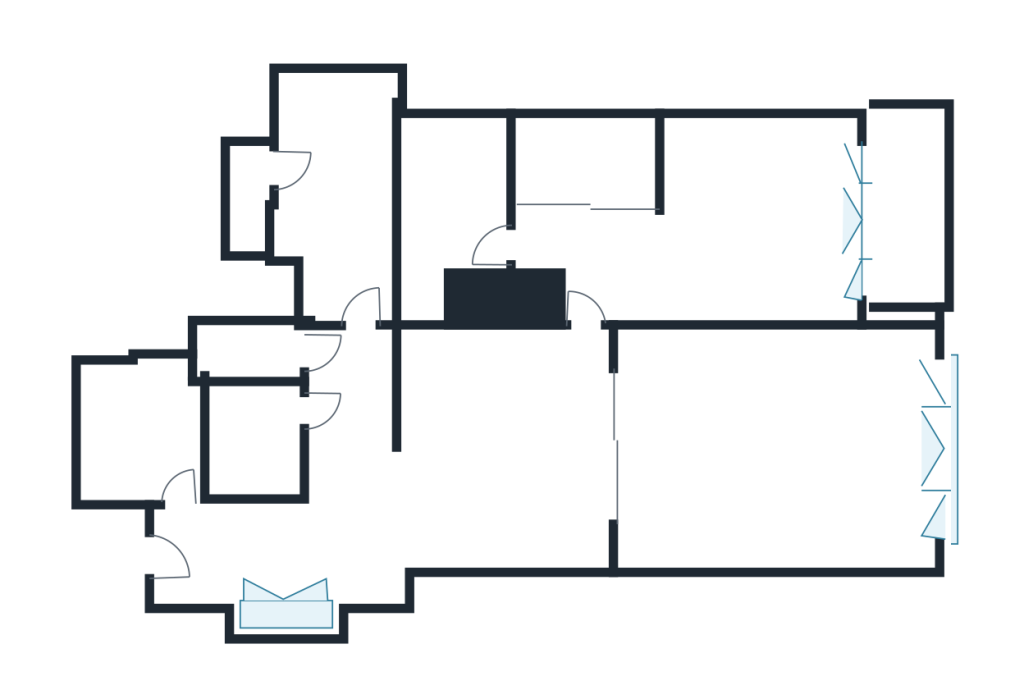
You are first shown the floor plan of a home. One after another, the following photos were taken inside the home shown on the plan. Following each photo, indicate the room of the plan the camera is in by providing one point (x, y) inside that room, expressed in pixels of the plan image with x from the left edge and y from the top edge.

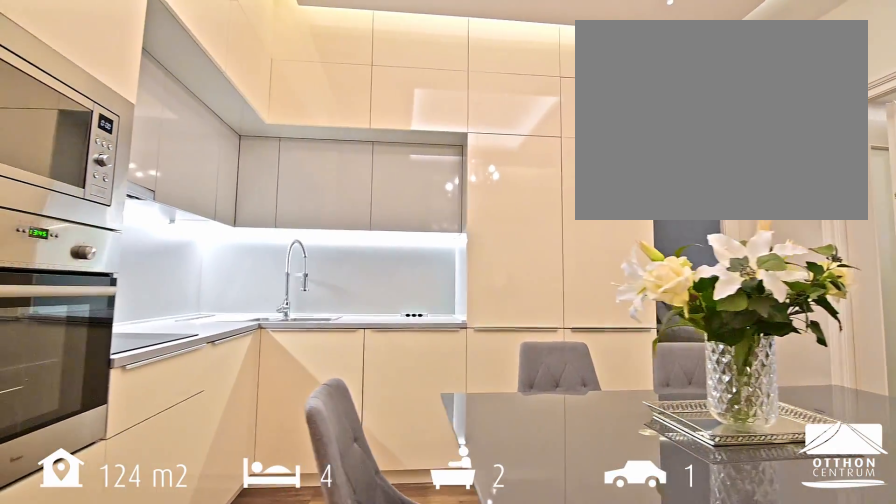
(534, 461)
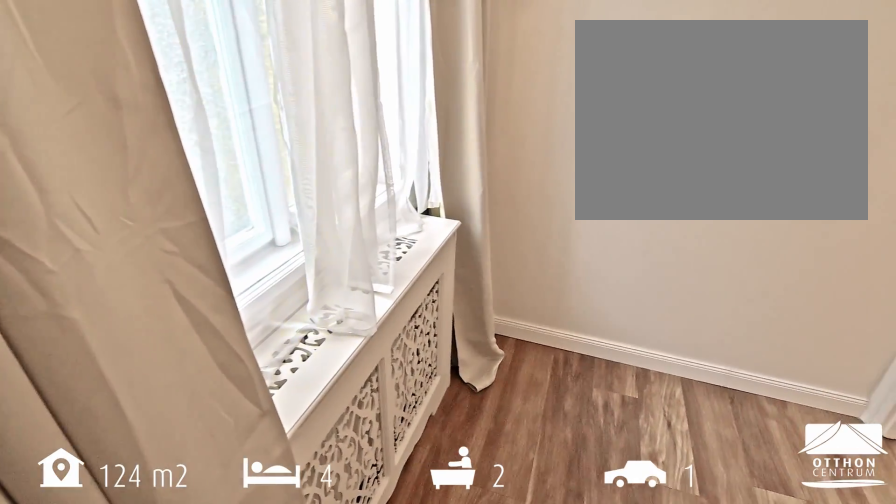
(147, 451)
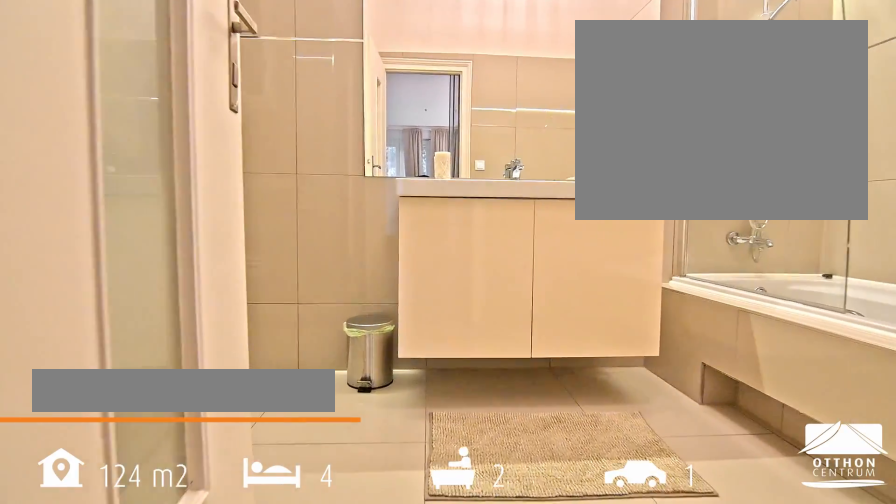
(456, 231)
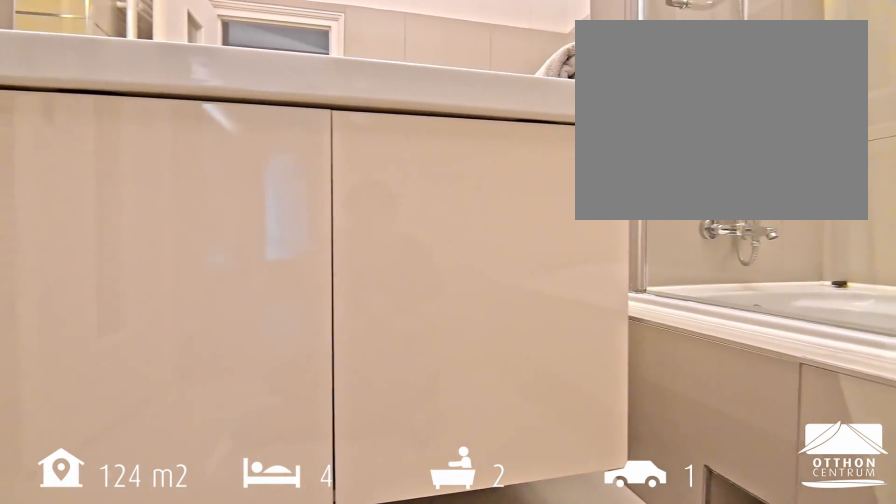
(455, 231)
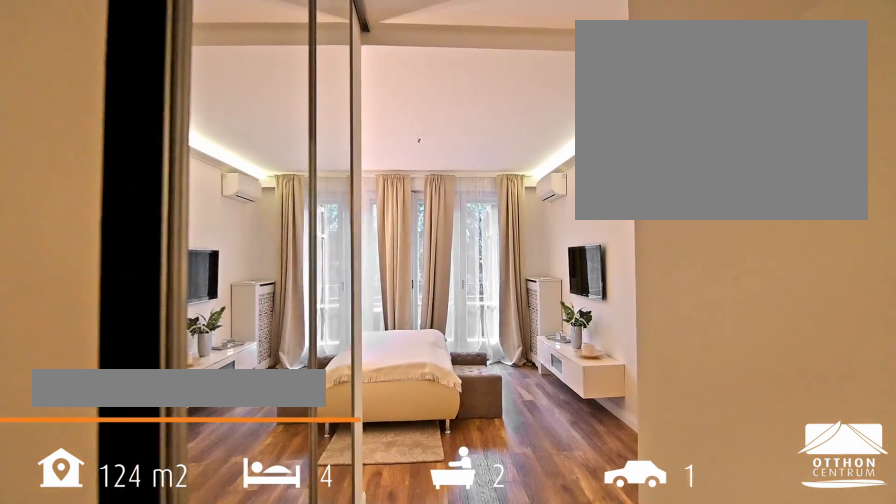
(725, 270)
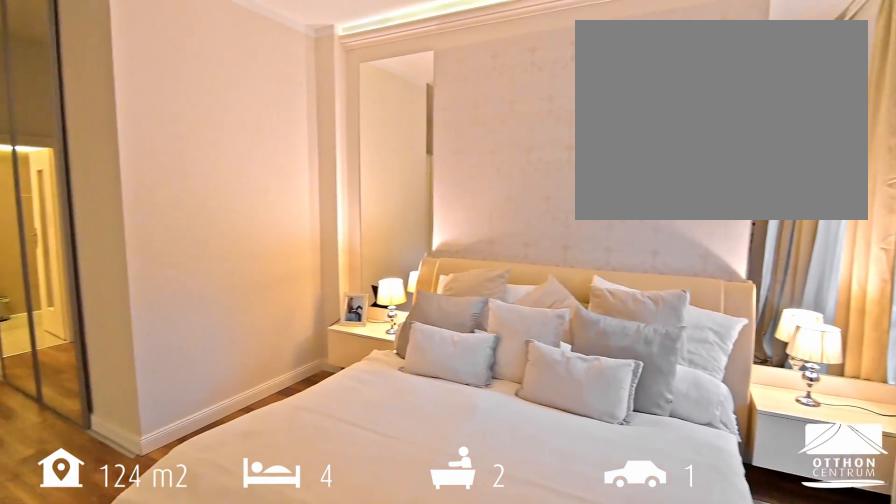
(724, 270)
